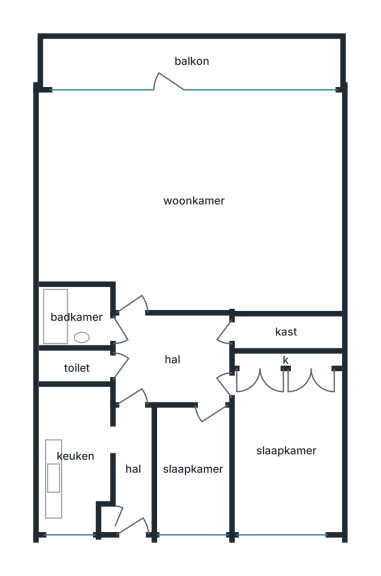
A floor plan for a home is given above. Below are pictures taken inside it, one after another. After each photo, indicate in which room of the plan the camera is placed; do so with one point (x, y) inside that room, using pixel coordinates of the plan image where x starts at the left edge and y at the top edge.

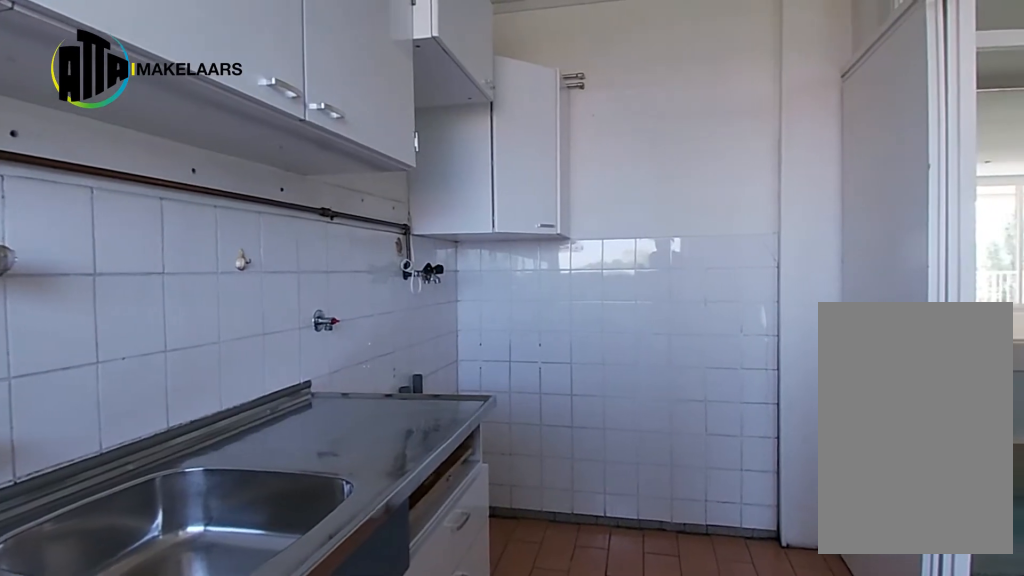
(75, 455)
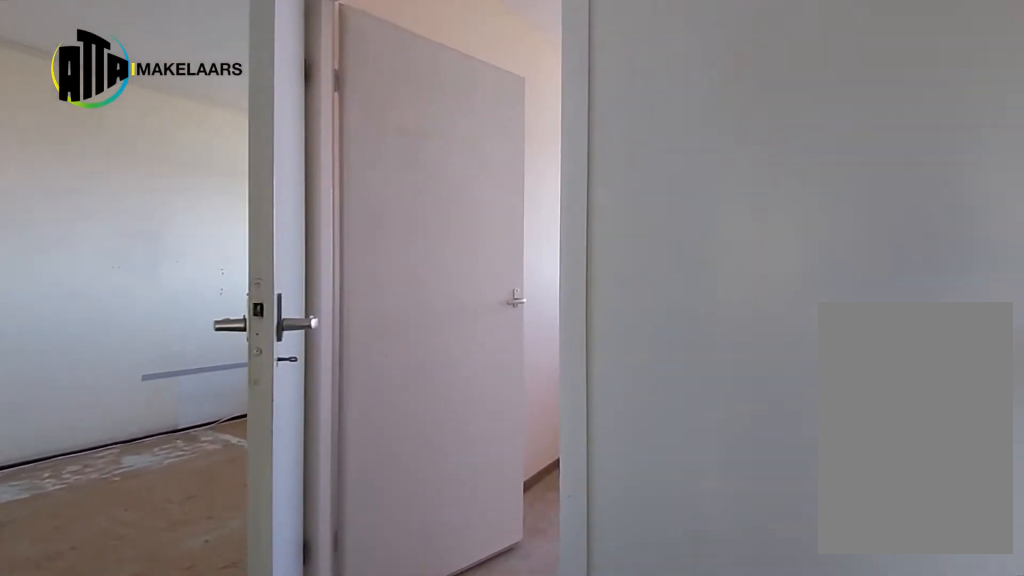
(173, 358)
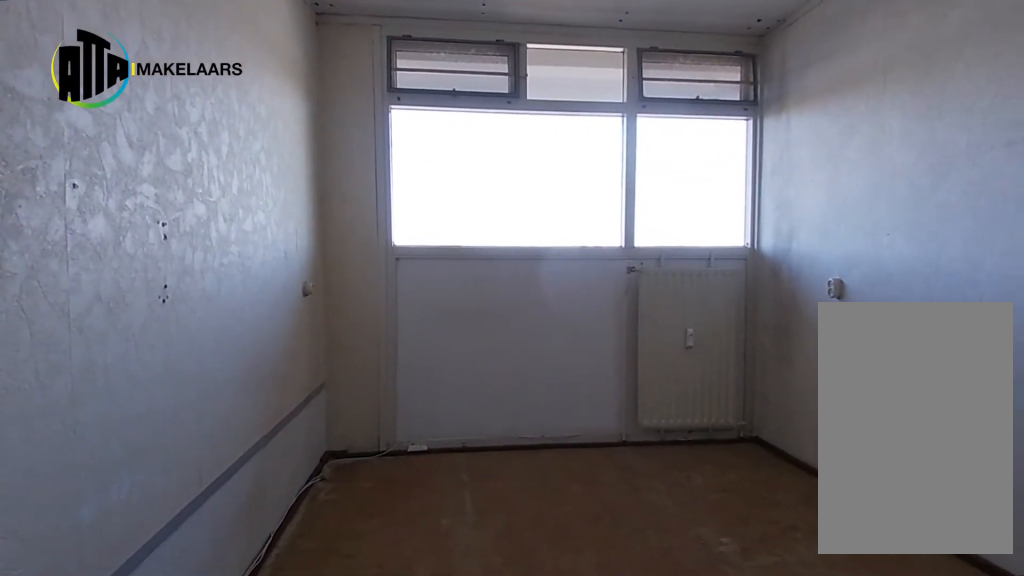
(286, 449)
